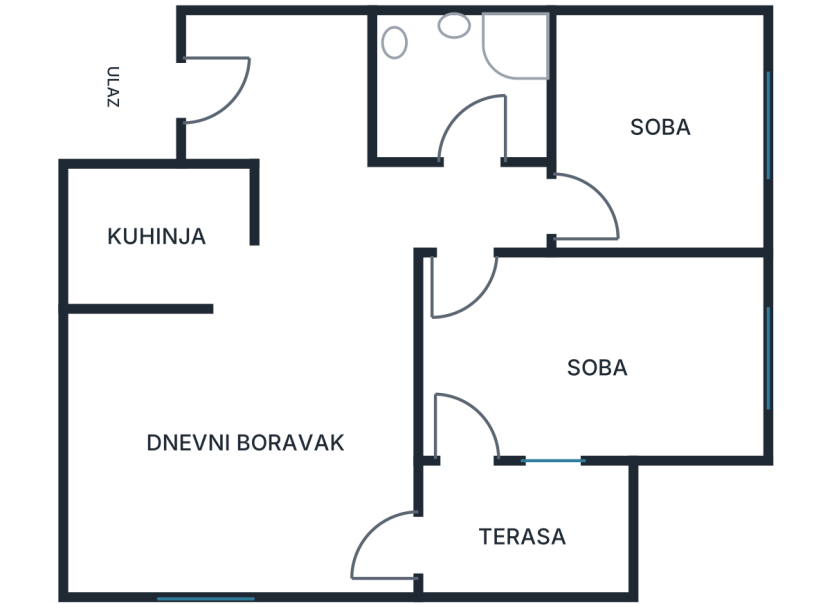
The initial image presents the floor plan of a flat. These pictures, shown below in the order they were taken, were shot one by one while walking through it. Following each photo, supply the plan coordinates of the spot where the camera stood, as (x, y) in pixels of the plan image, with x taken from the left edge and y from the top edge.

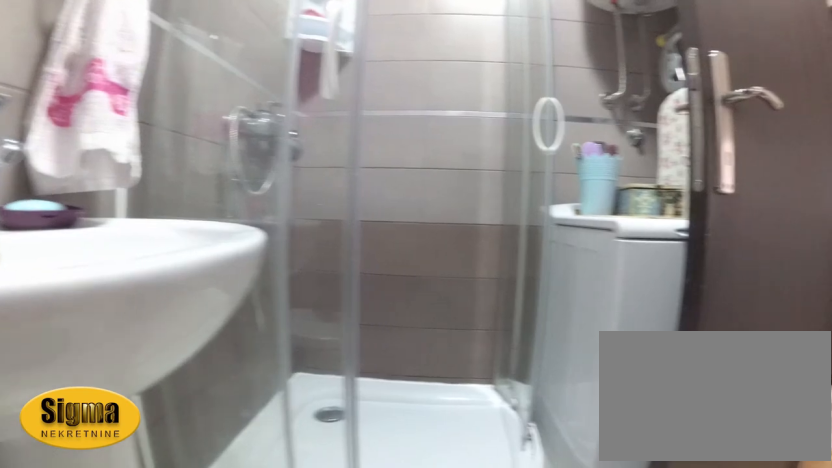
(406, 85)
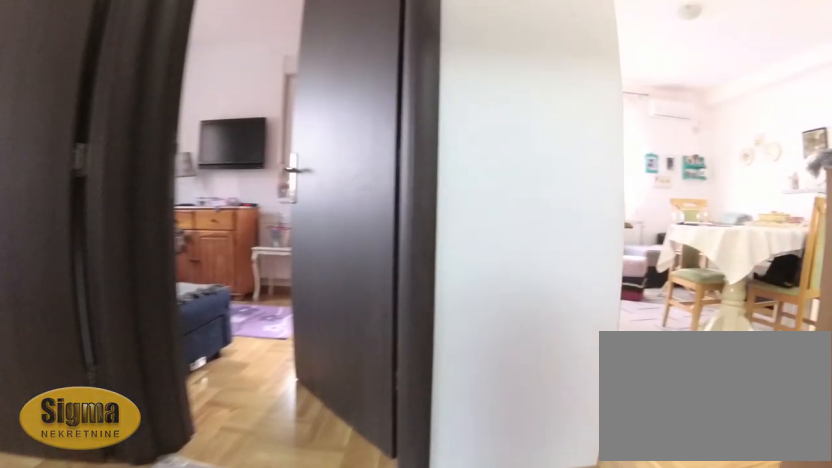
(485, 140)
